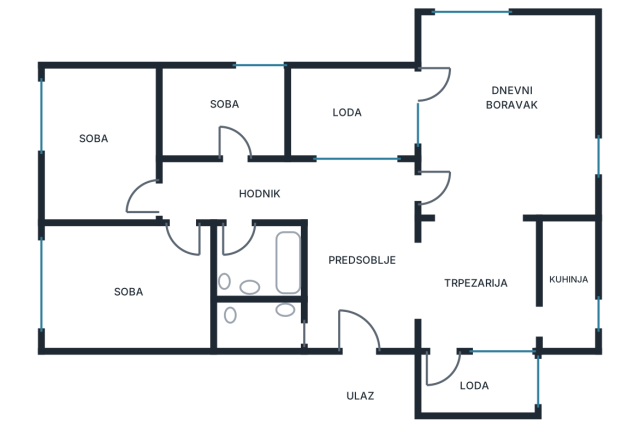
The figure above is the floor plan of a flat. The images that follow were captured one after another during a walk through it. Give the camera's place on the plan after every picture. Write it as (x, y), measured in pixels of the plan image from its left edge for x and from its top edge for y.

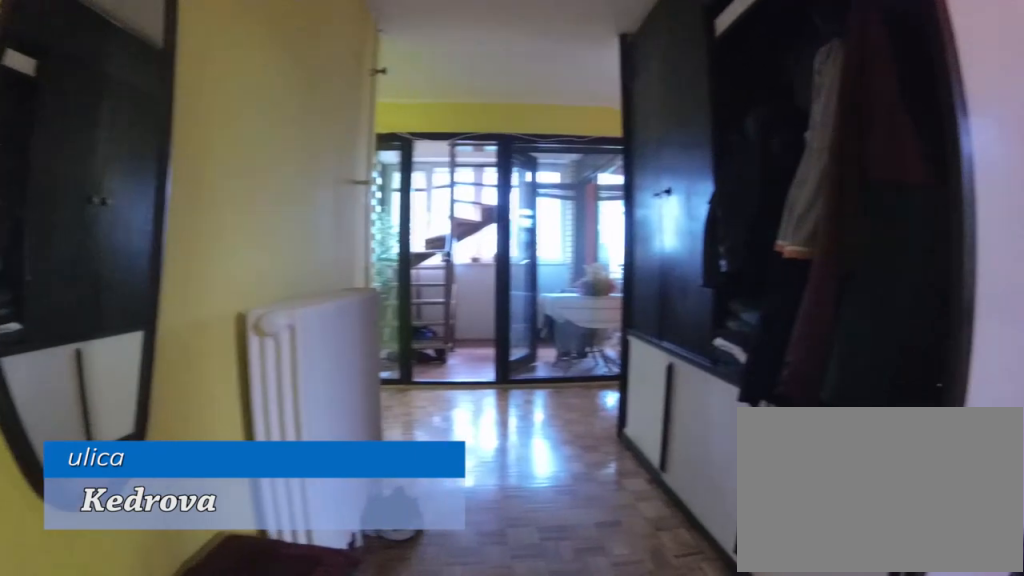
(350, 344)
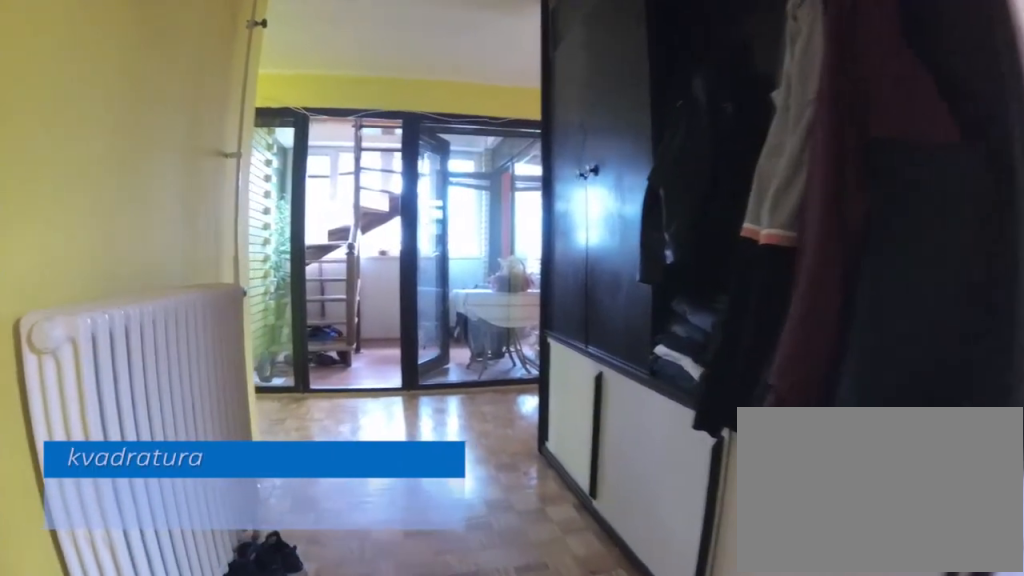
(355, 335)
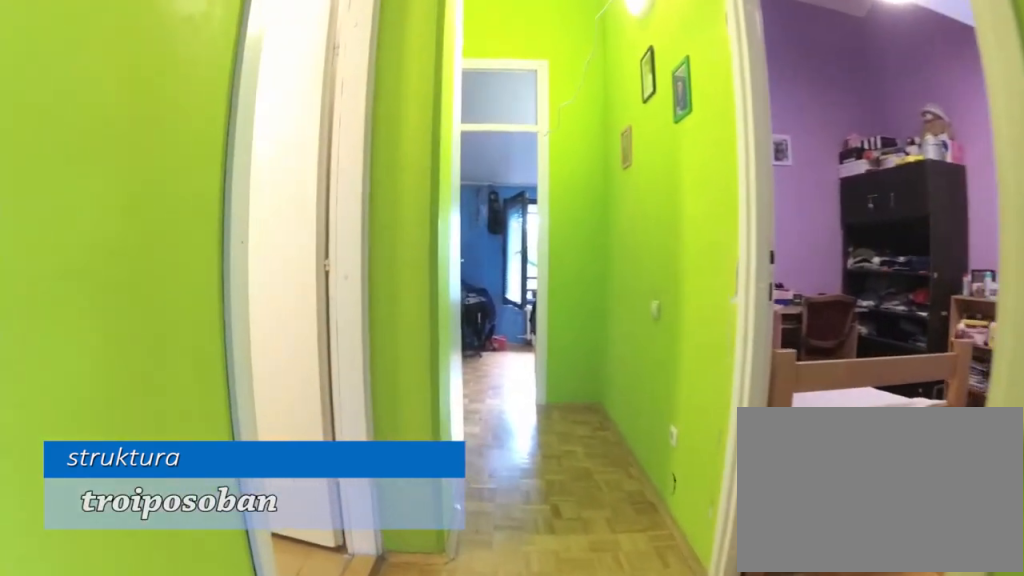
(311, 191)
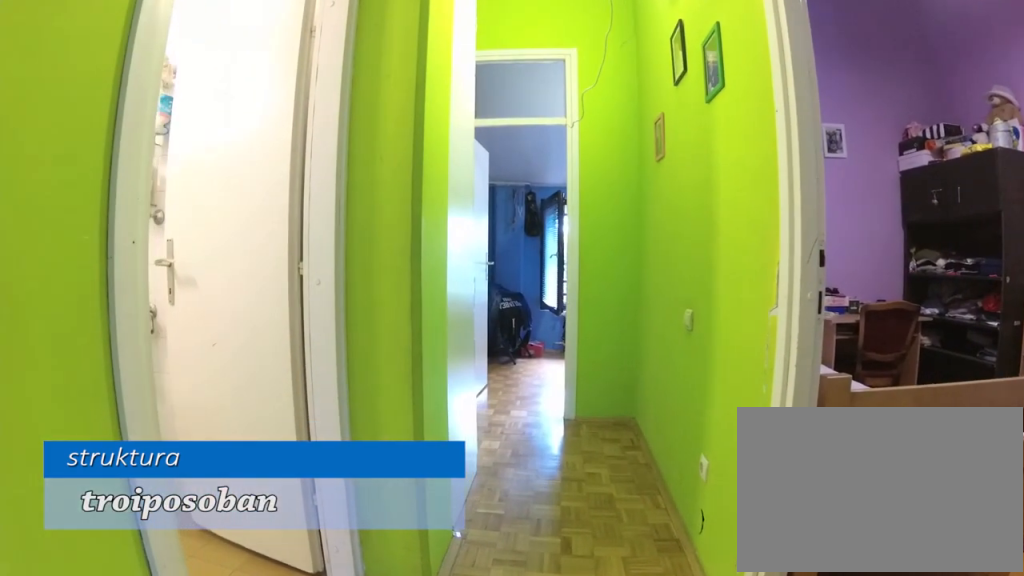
(297, 193)
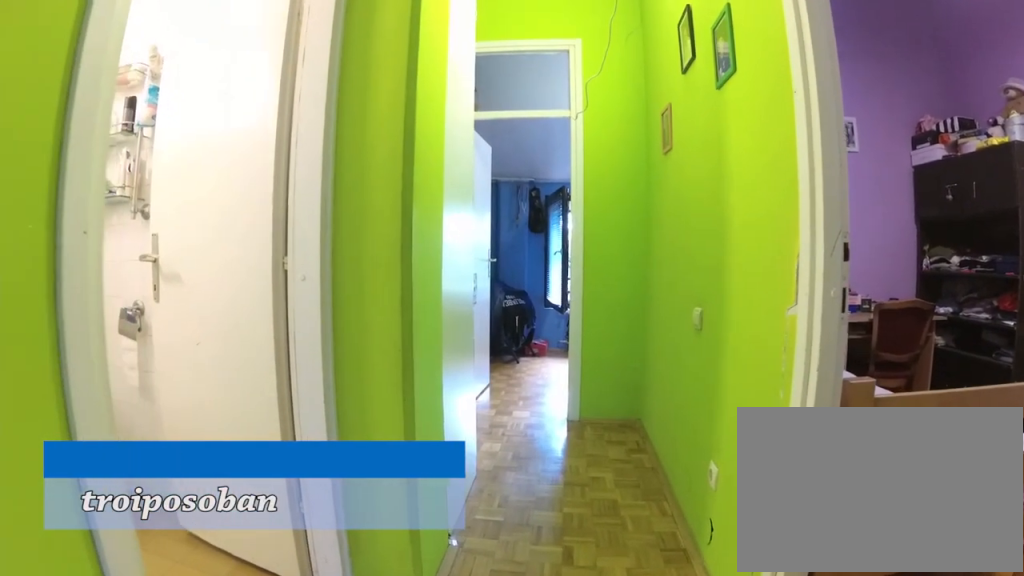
(292, 194)
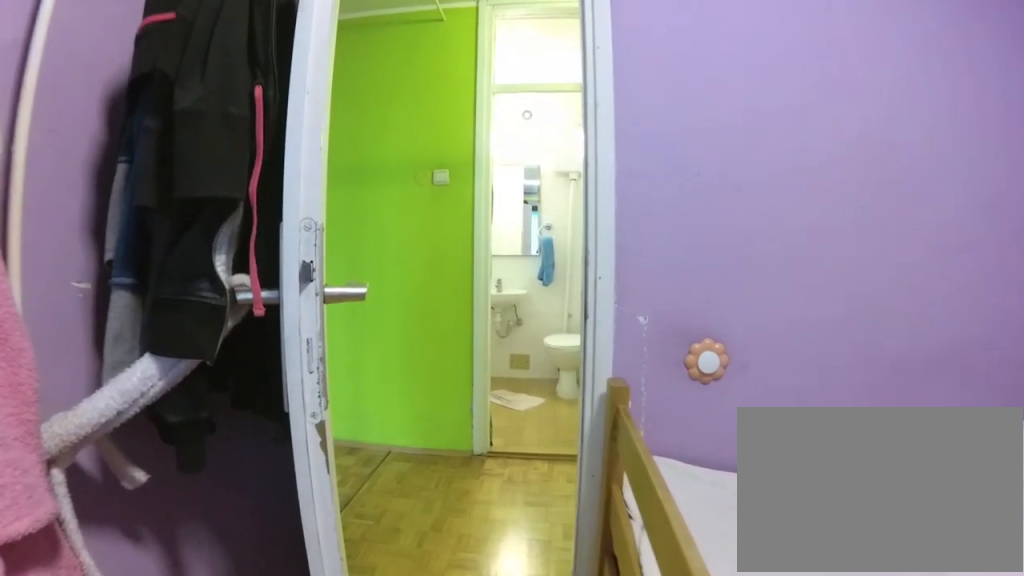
(250, 91)
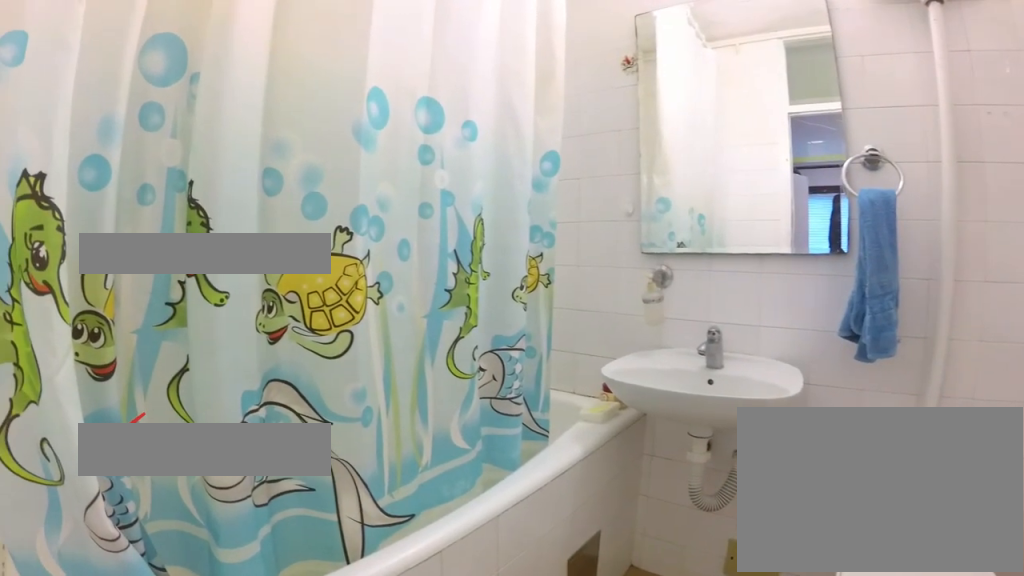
(240, 221)
